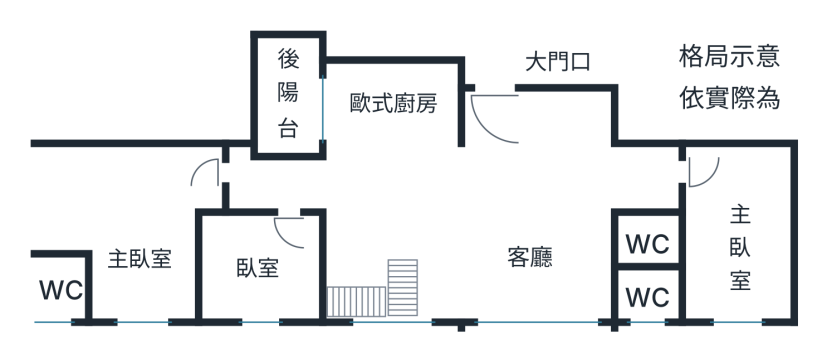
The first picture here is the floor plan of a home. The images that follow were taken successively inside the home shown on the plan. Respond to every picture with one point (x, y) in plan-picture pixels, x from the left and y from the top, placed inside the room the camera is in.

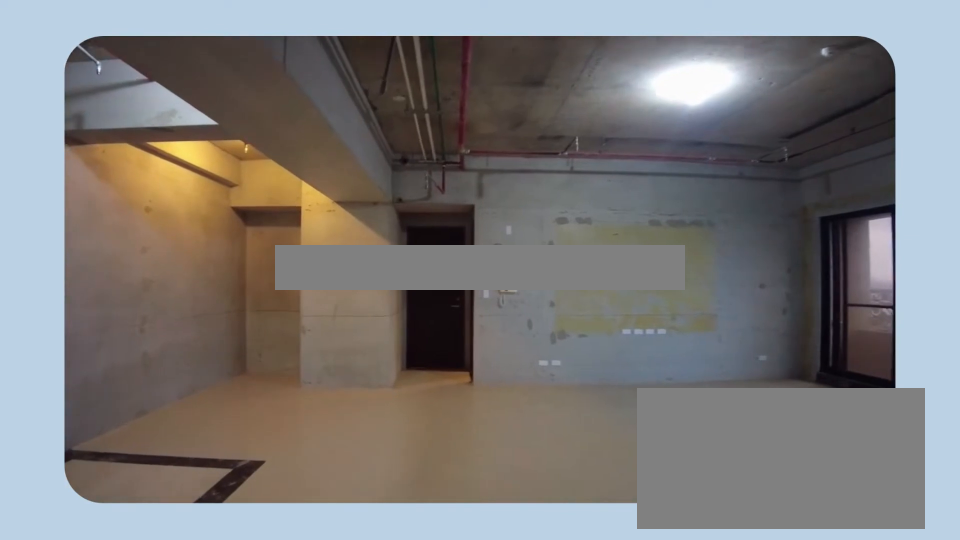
(463, 195)
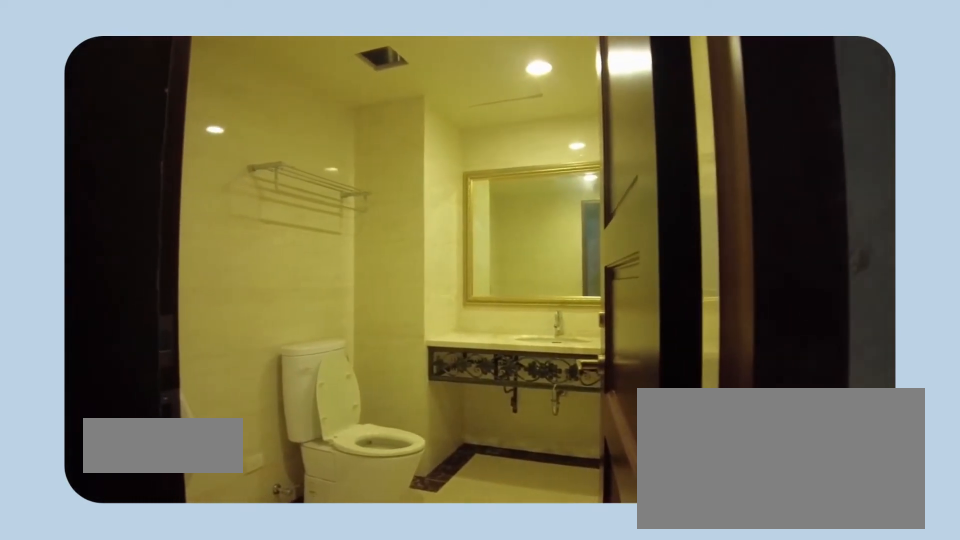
(643, 244)
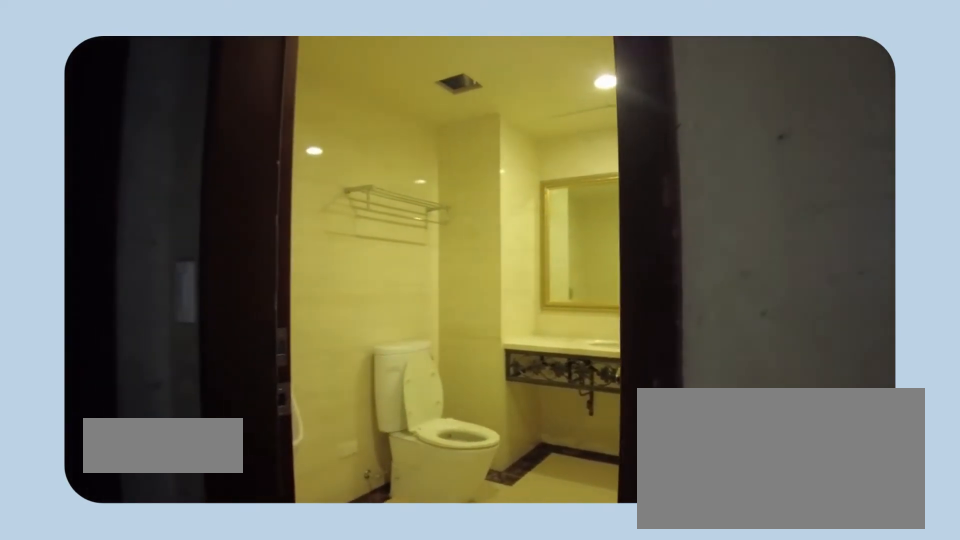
(643, 244)
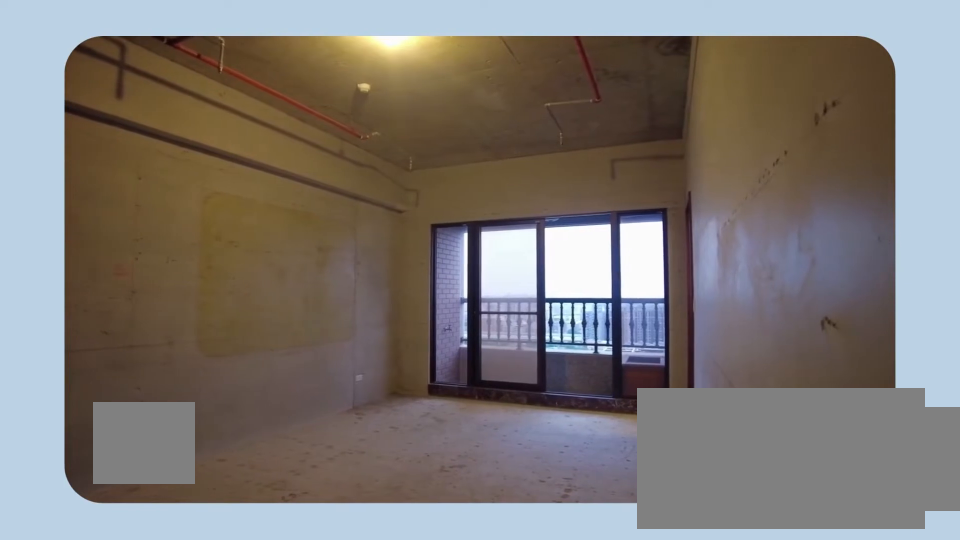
(721, 219)
